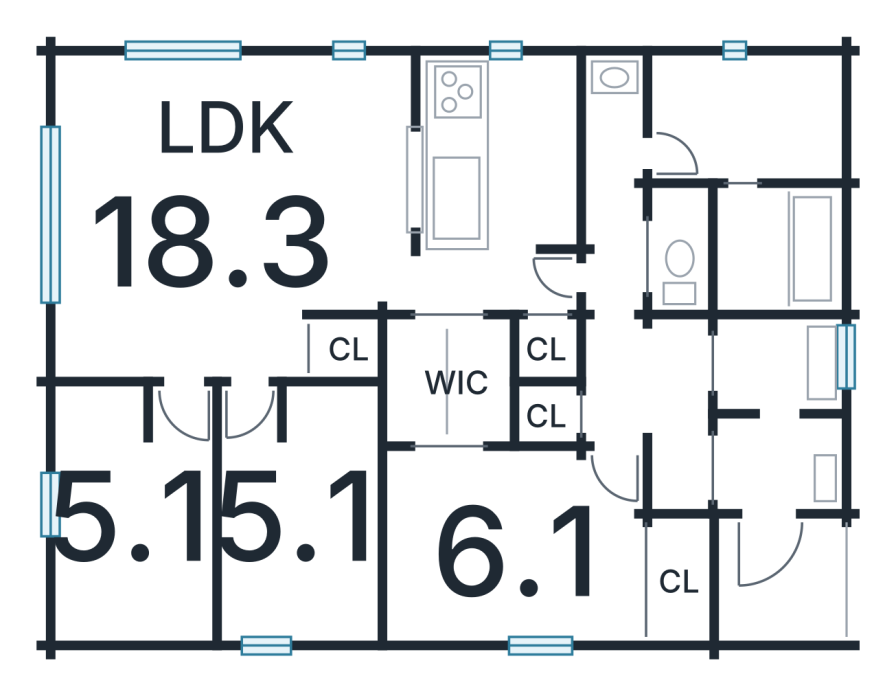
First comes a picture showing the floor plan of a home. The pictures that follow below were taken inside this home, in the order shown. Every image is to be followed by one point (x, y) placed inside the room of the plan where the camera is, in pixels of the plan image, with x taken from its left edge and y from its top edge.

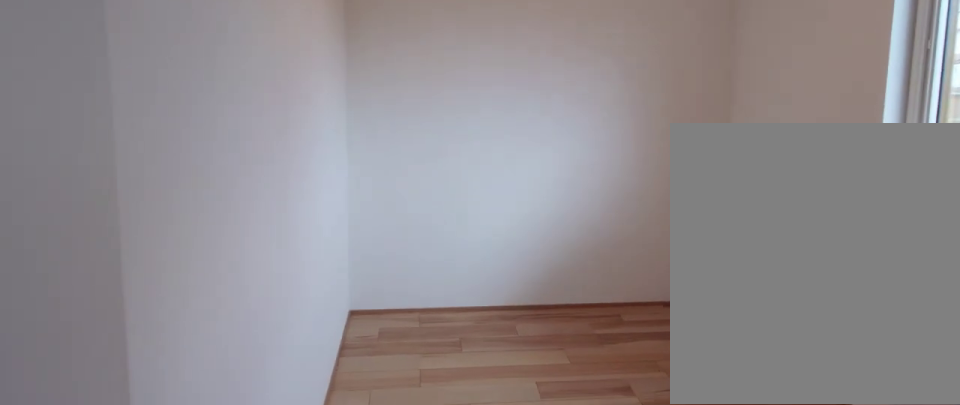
(125, 522)
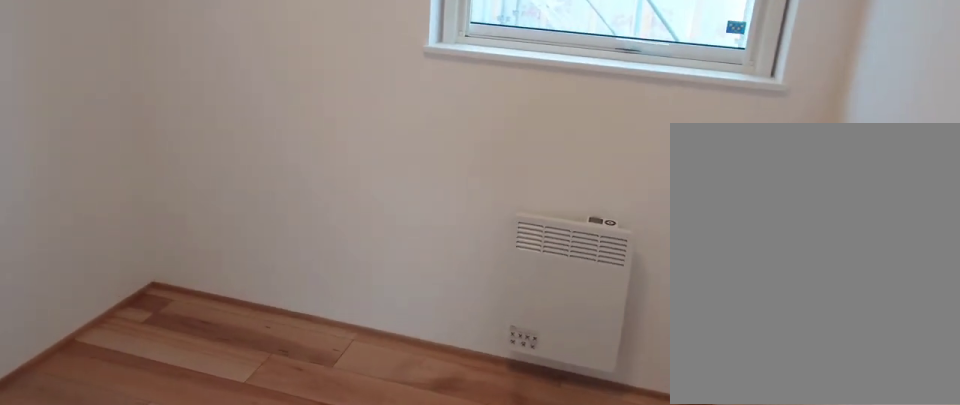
(292, 515)
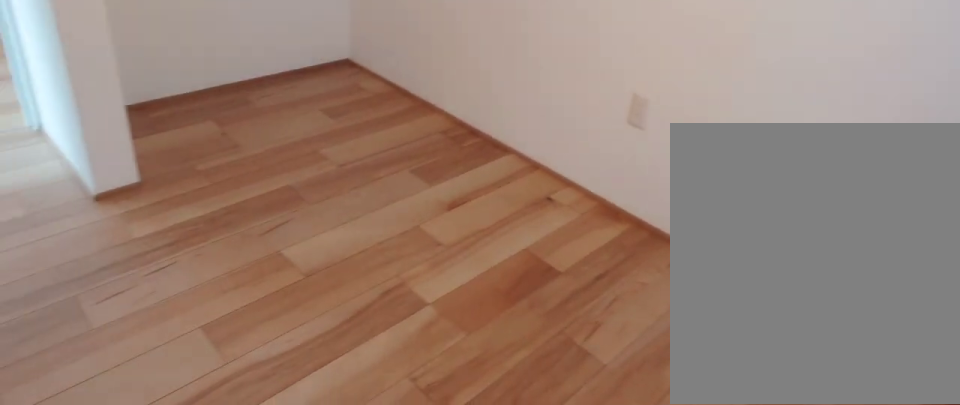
(292, 515)
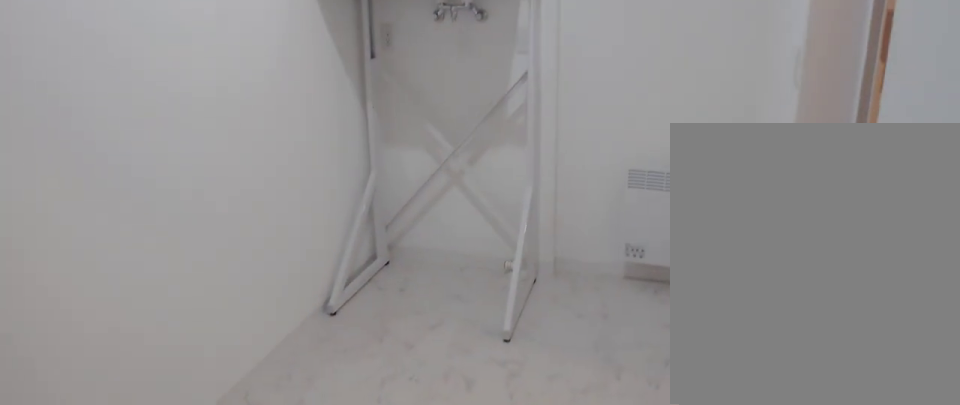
(736, 110)
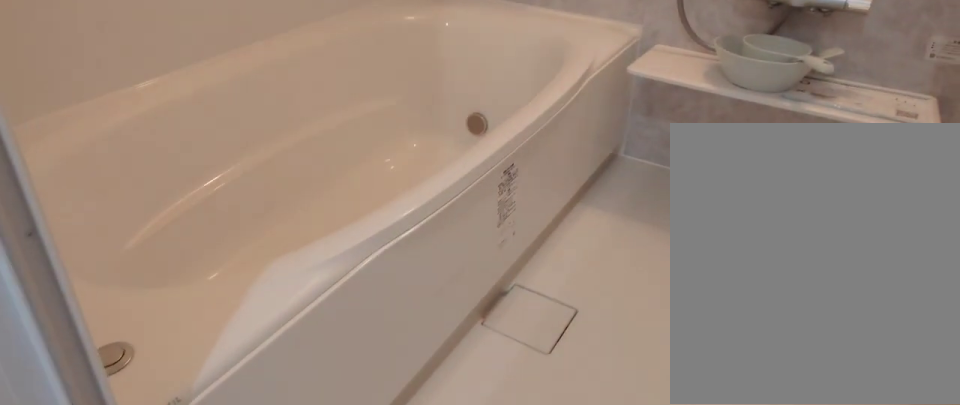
(774, 252)
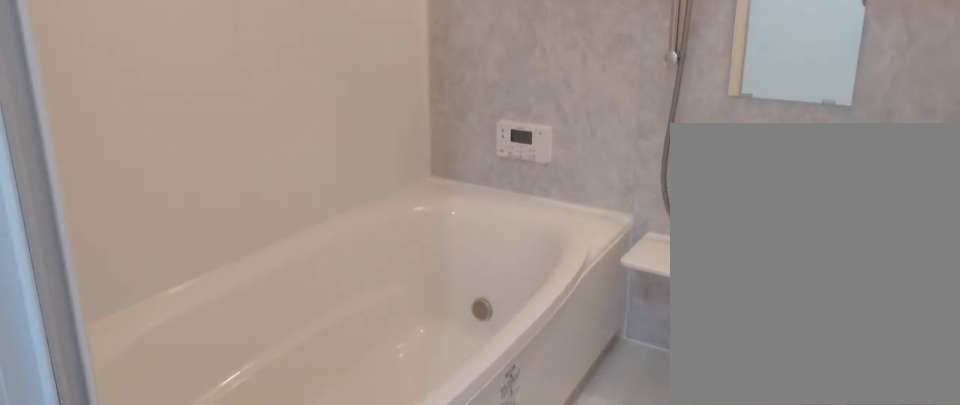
(774, 252)
